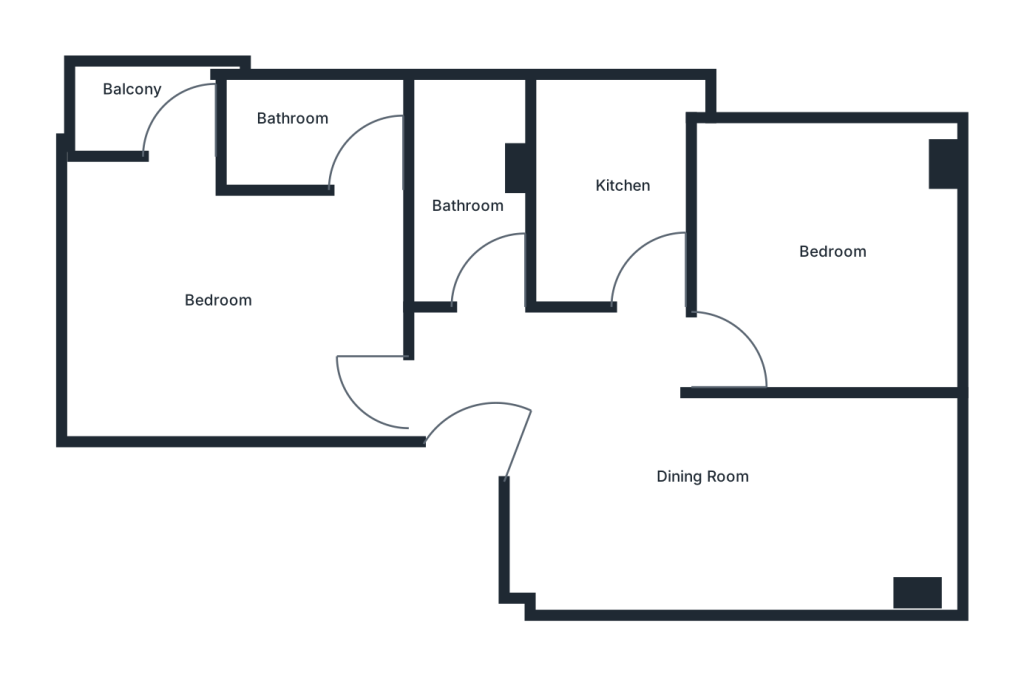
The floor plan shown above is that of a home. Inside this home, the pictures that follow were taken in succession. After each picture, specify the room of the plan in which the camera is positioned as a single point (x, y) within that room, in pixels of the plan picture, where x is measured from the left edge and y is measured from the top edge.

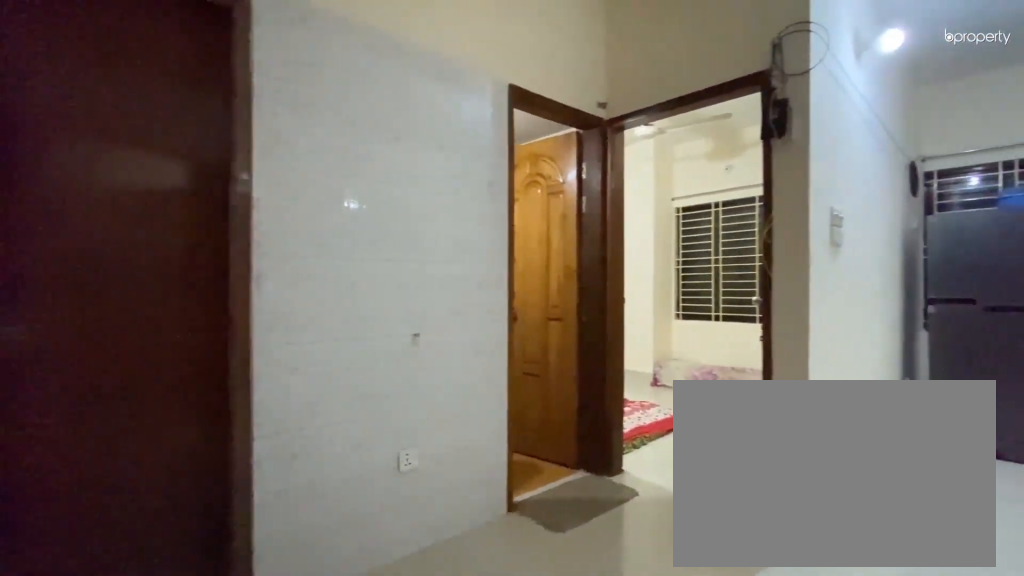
(622, 461)
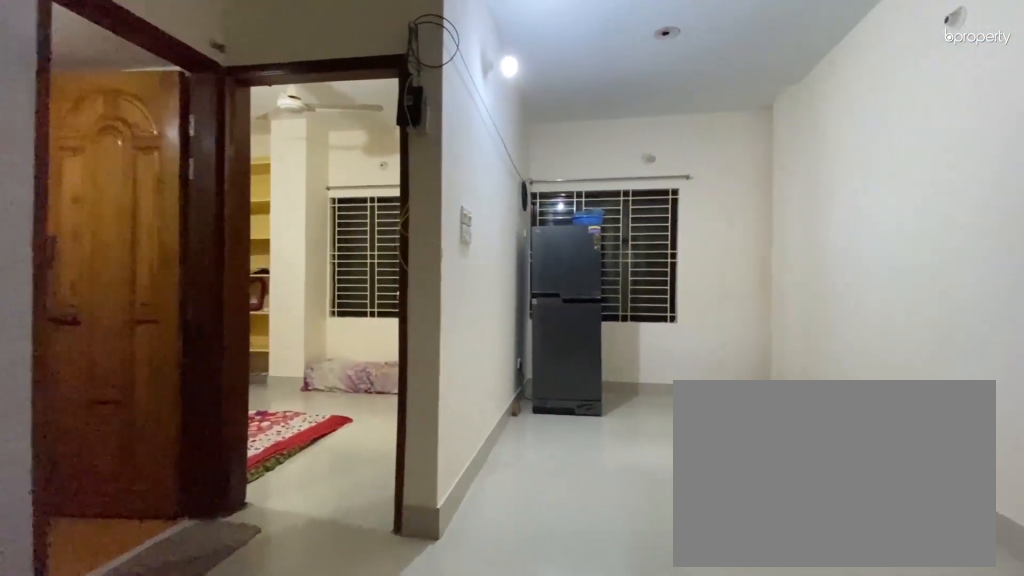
(737, 494)
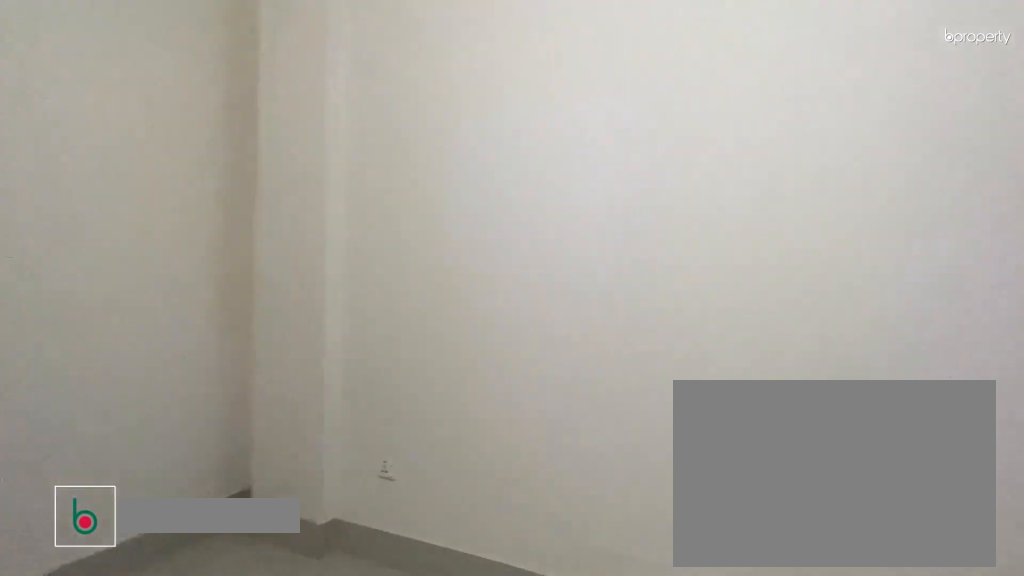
(737, 494)
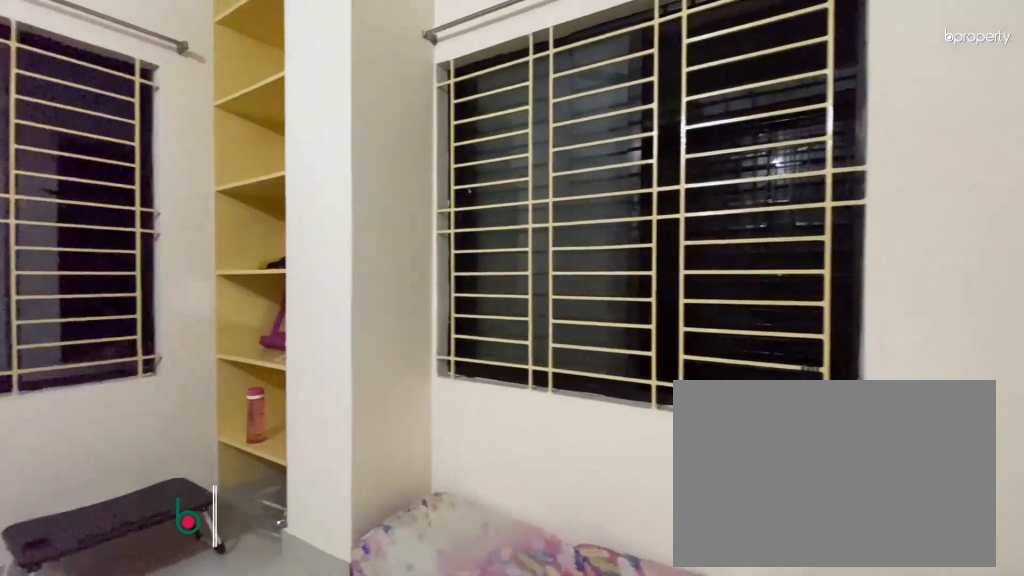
(827, 253)
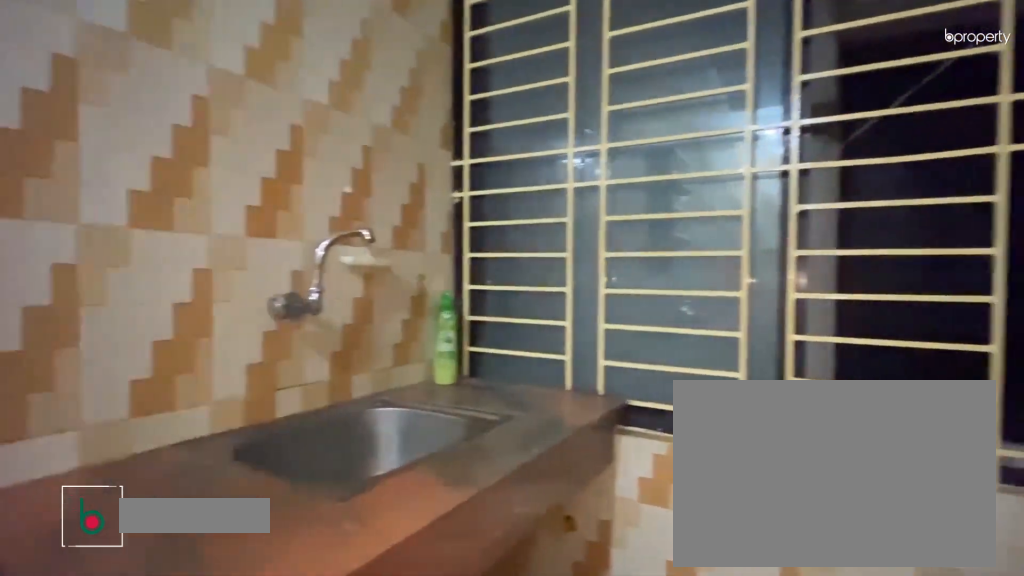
(618, 206)
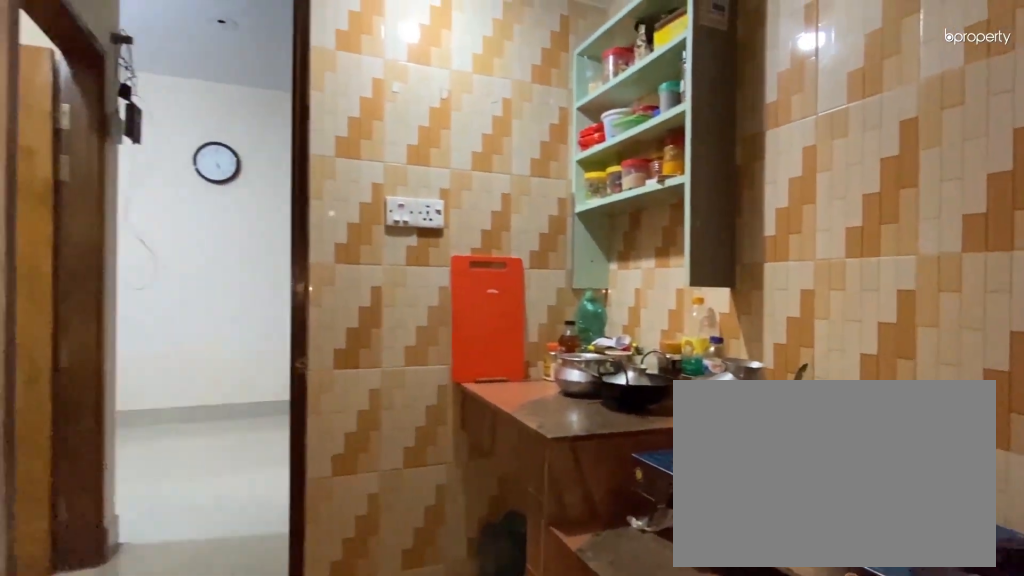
(618, 206)
